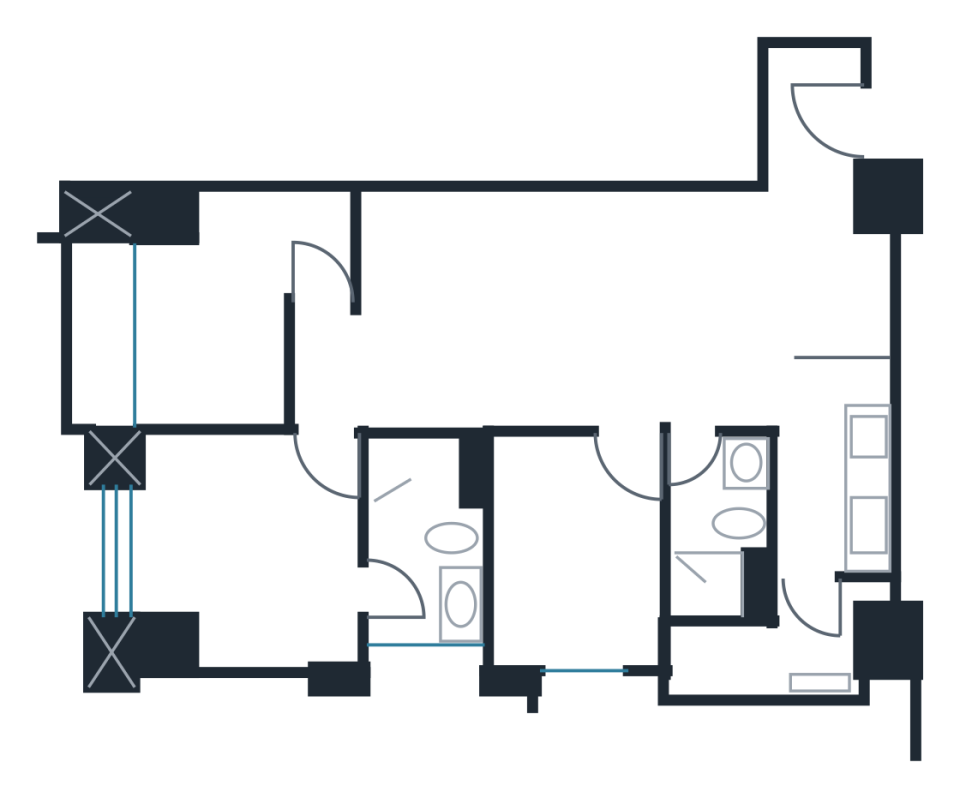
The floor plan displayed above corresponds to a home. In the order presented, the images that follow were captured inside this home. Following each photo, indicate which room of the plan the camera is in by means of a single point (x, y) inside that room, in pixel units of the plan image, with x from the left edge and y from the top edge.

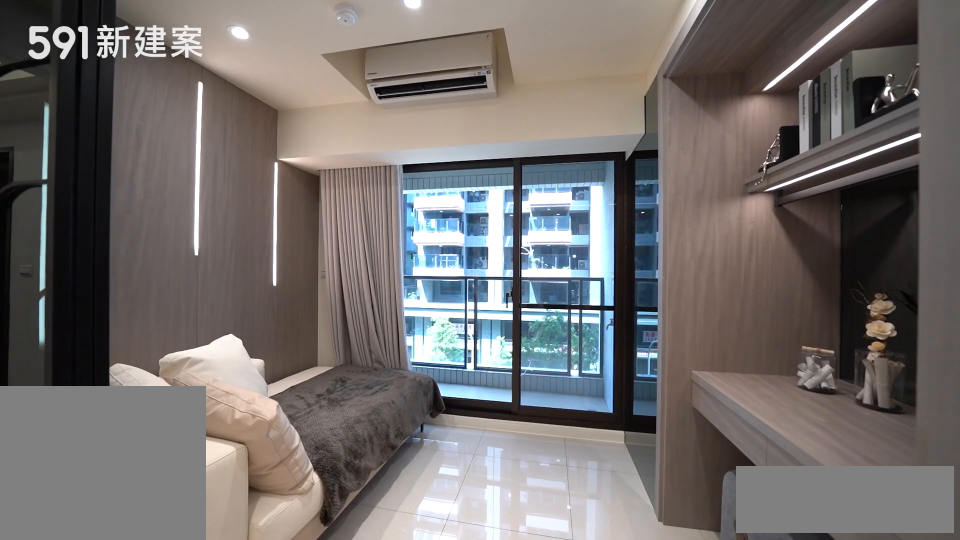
(240, 307)
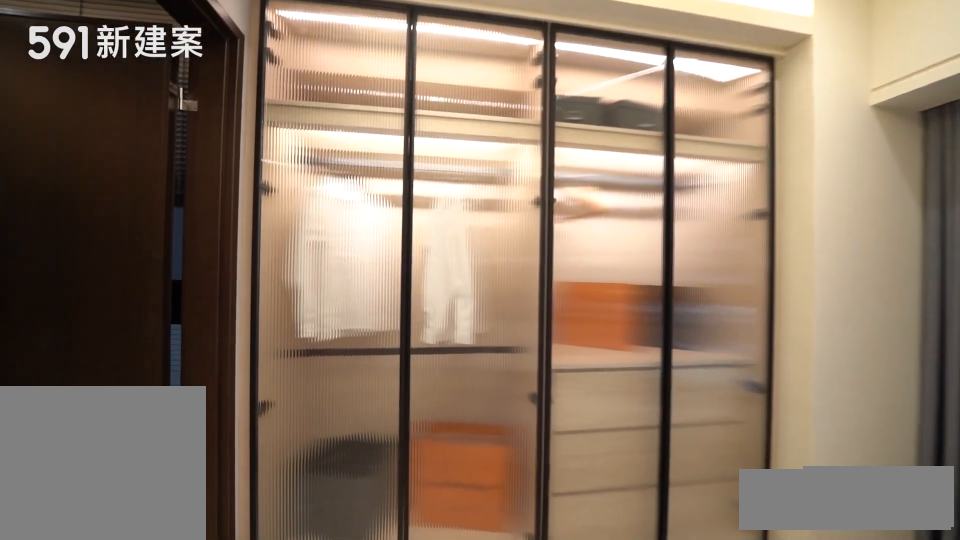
(242, 557)
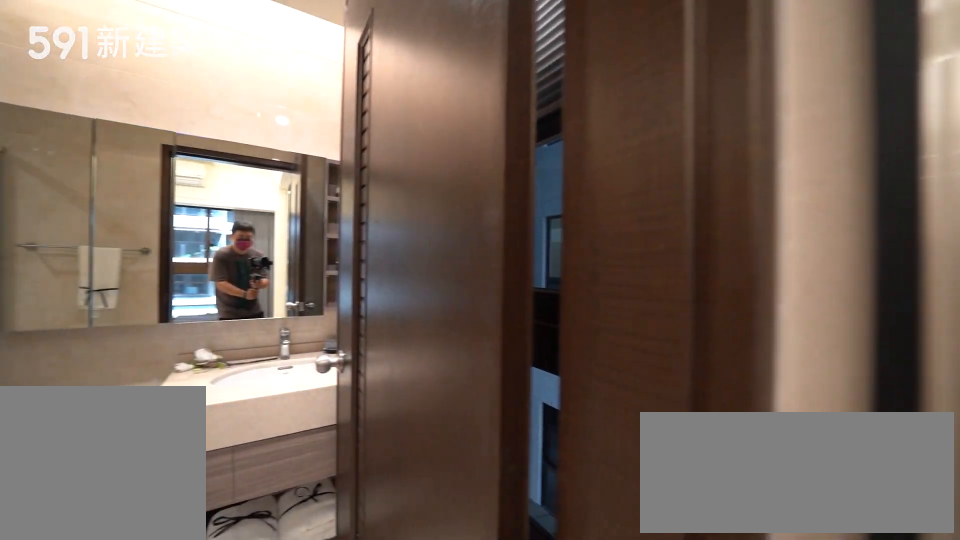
(423, 548)
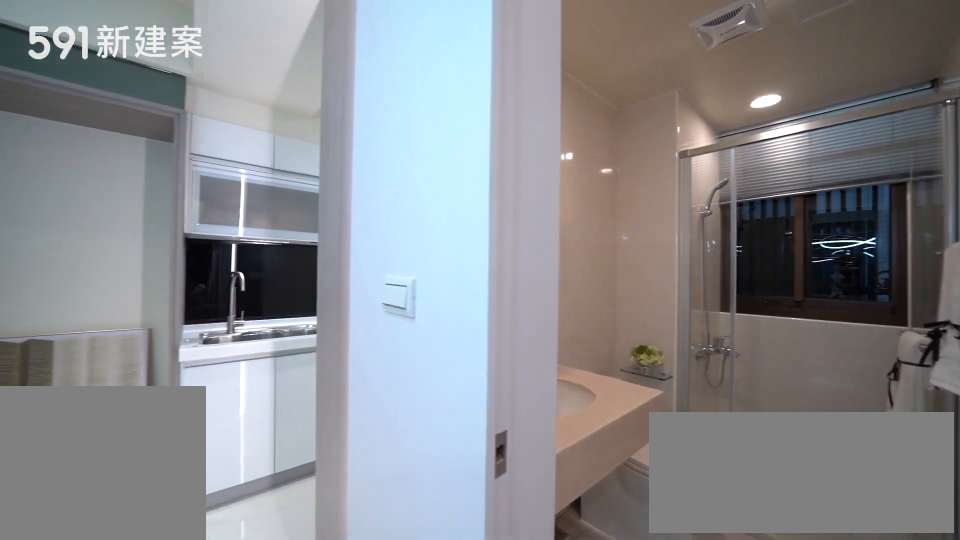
(723, 534)
